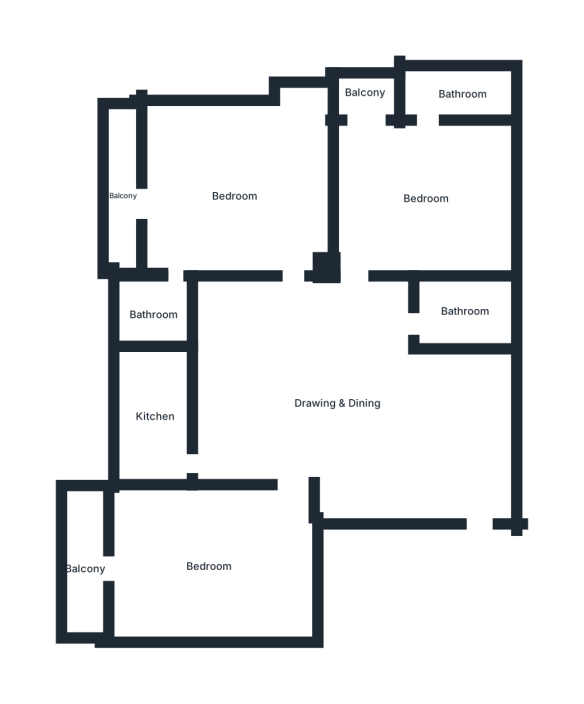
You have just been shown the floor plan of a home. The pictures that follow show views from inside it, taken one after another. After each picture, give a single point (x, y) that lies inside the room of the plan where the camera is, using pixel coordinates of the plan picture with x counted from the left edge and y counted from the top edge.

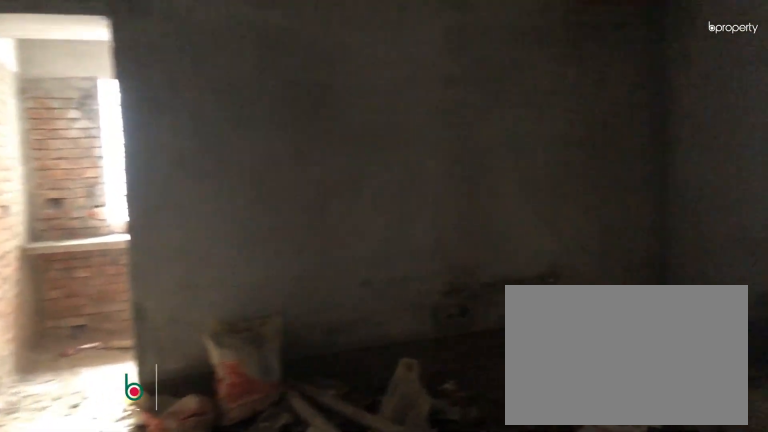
(339, 402)
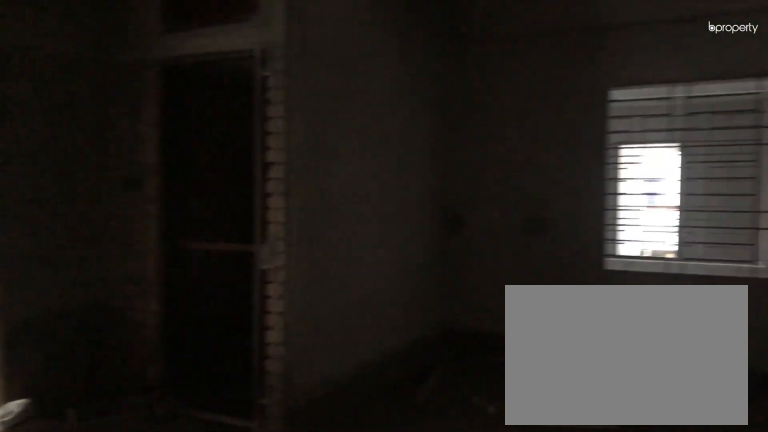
(339, 402)
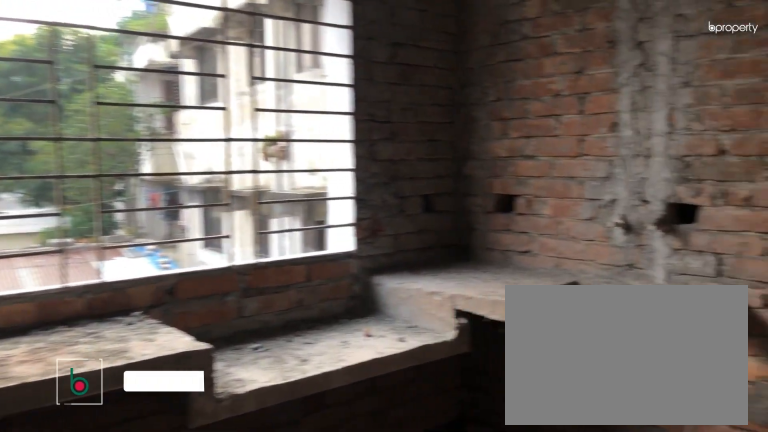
(159, 450)
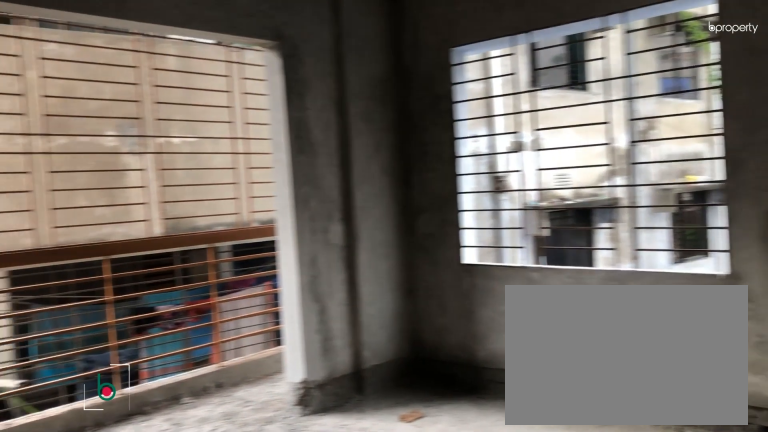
(259, 221)
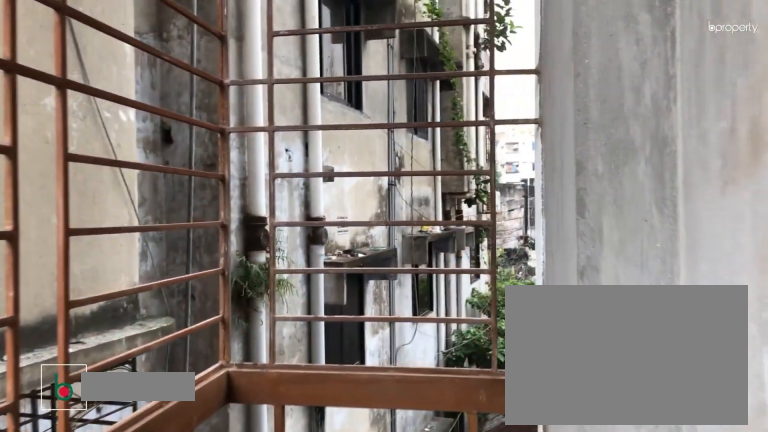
(125, 196)
